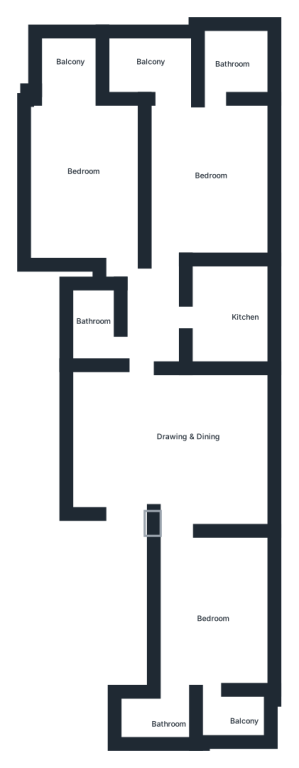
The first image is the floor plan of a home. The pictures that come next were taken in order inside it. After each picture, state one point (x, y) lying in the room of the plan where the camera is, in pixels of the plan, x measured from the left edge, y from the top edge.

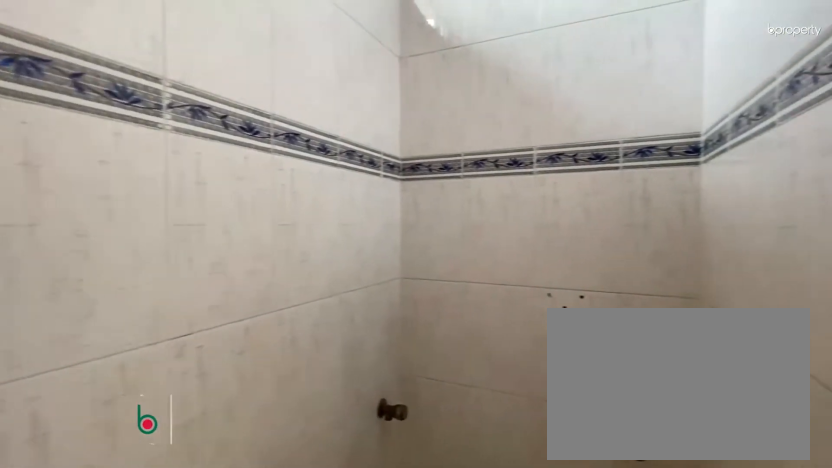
(154, 727)
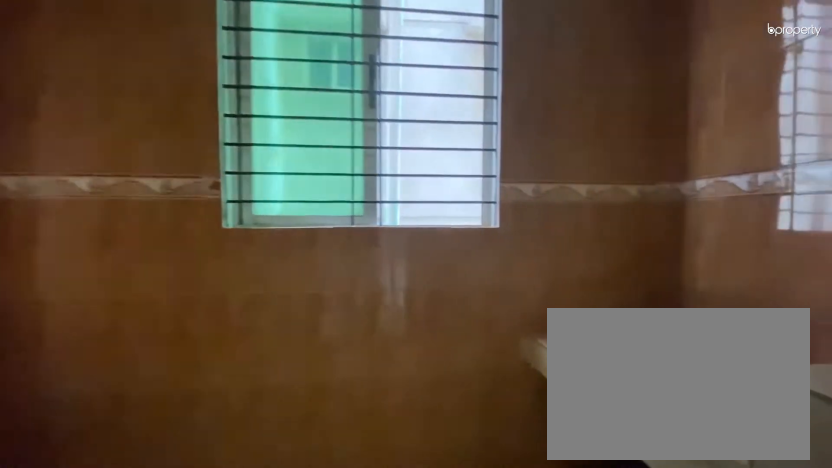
(239, 312)
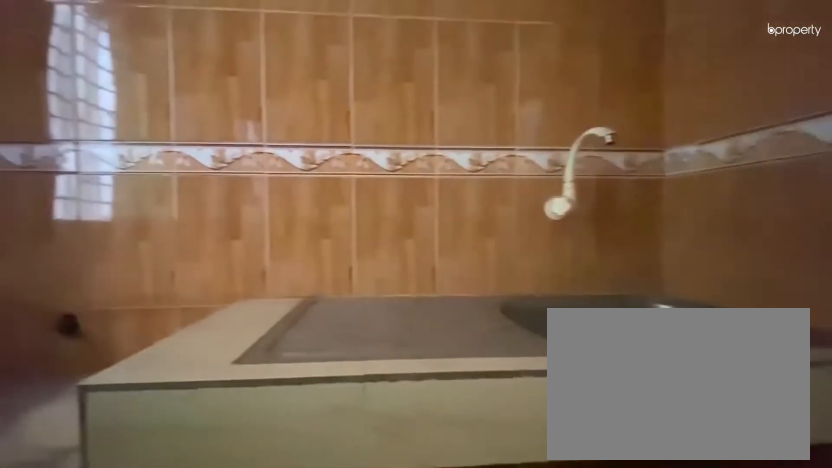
(239, 312)
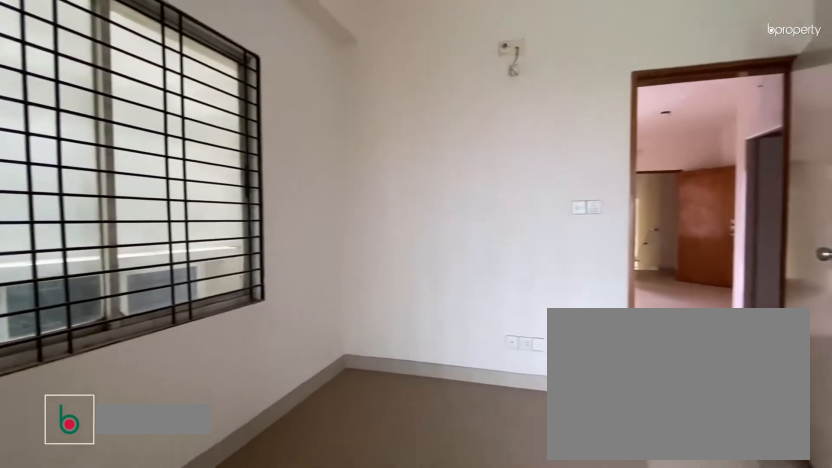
(211, 173)
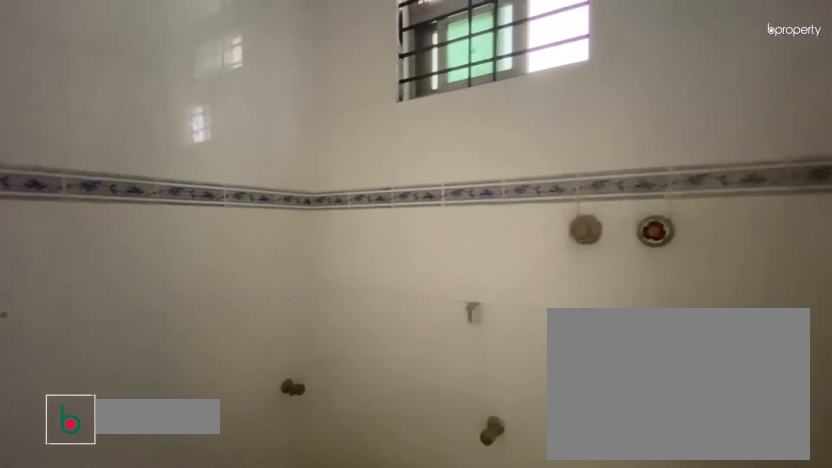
(230, 64)
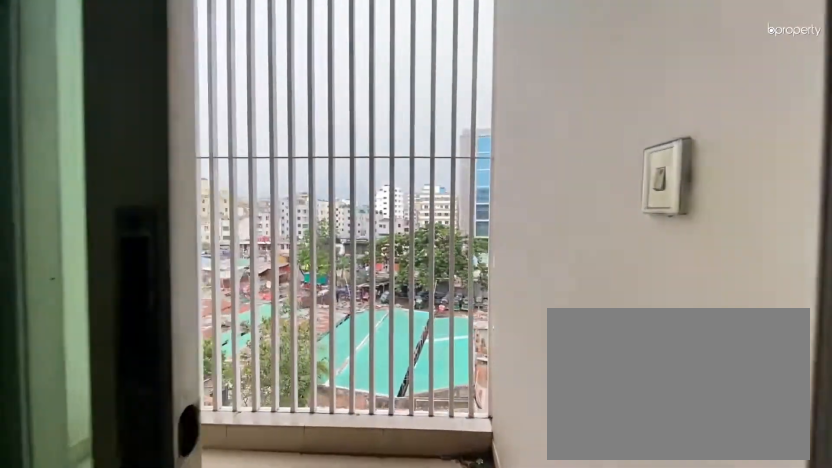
(148, 53)
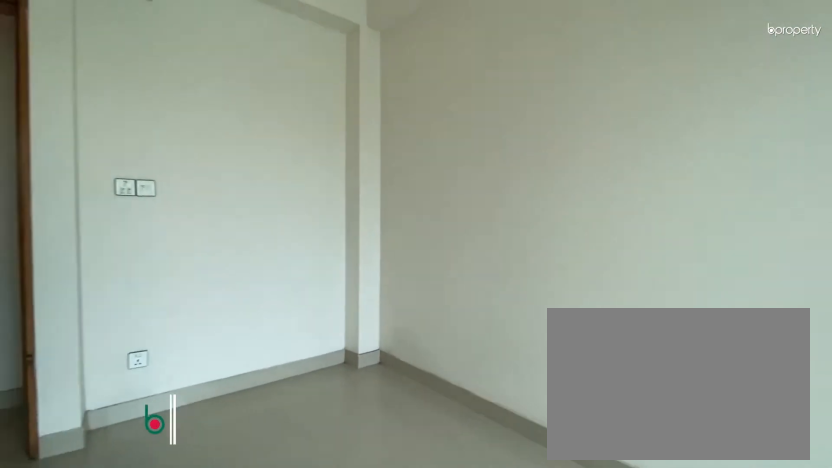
(82, 175)
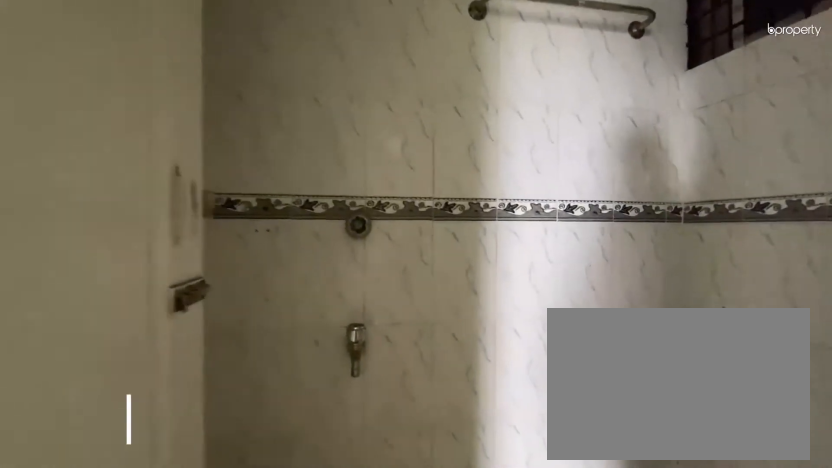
(93, 309)
